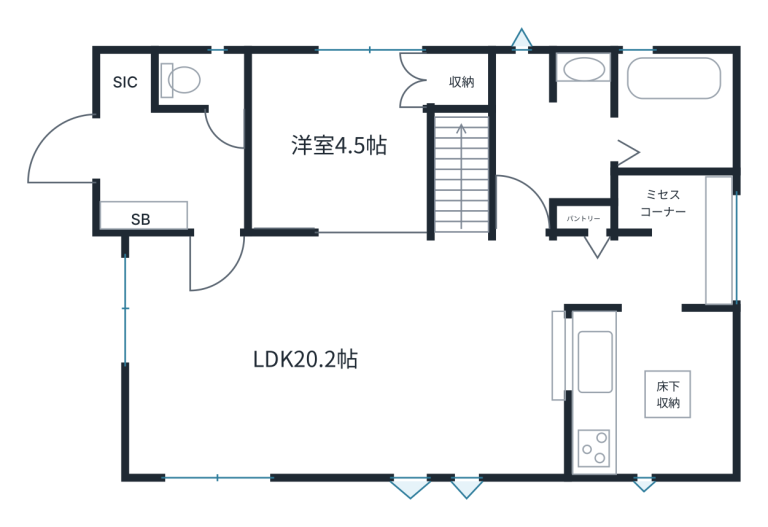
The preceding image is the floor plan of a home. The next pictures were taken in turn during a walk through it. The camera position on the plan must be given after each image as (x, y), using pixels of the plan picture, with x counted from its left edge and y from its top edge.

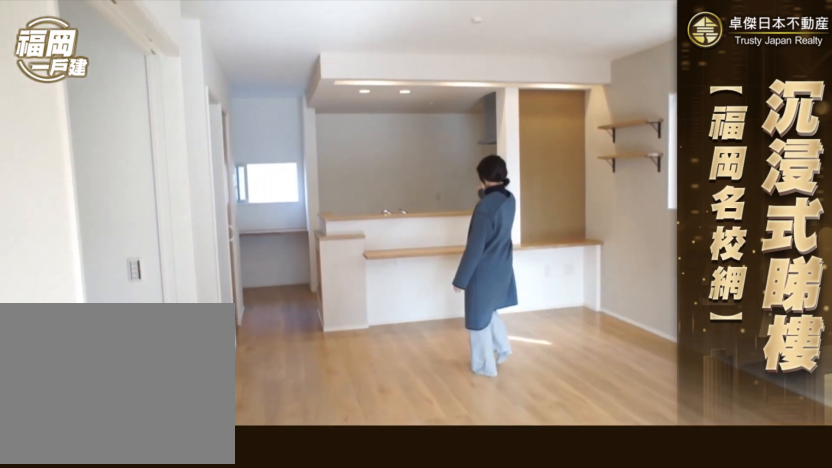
(307, 269)
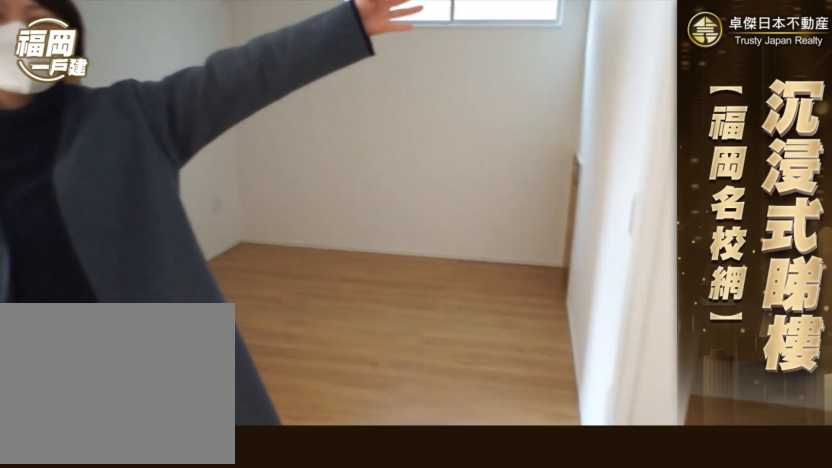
(359, 162)
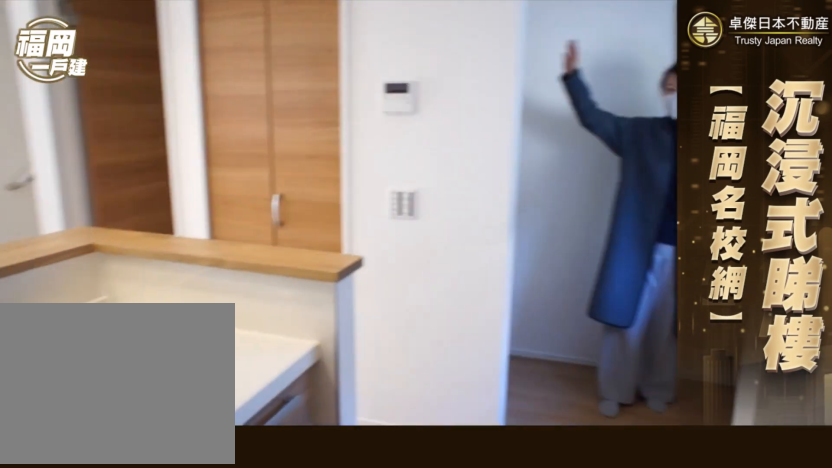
(665, 269)
